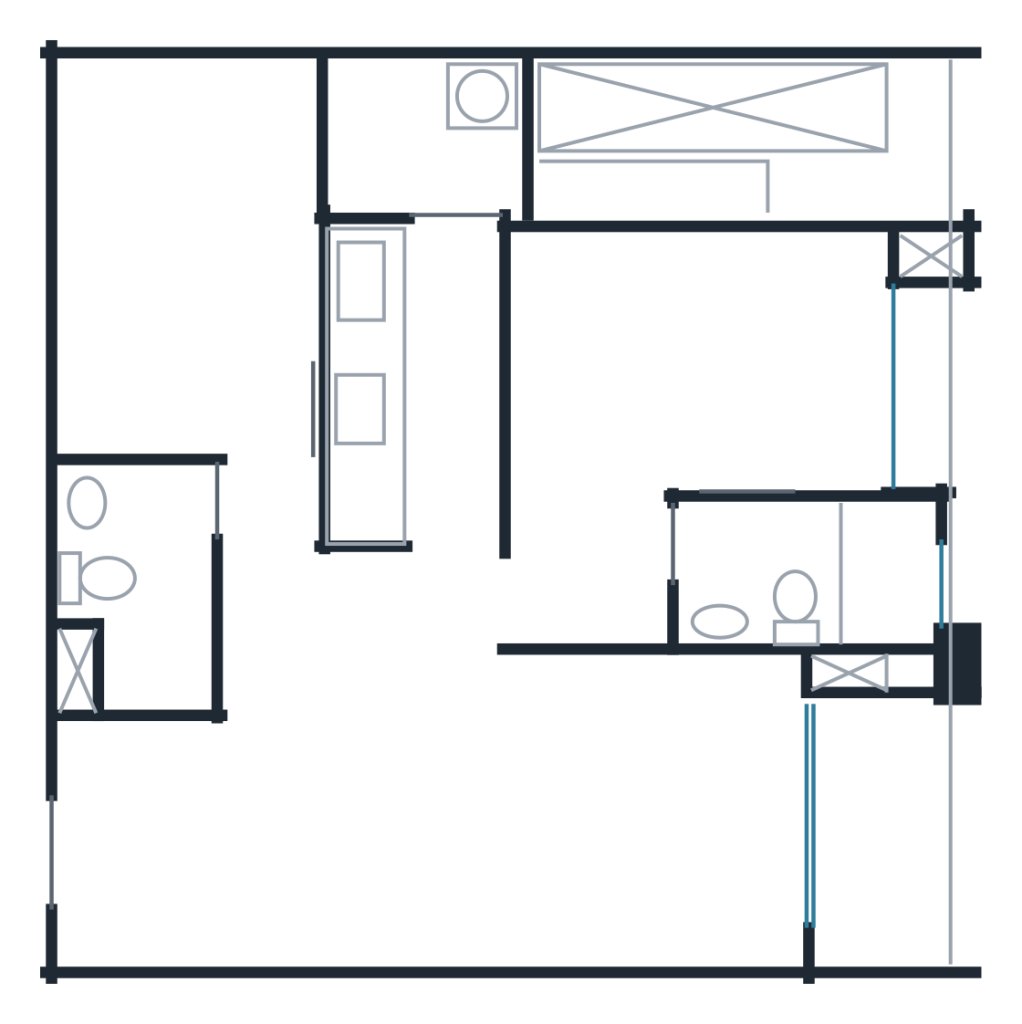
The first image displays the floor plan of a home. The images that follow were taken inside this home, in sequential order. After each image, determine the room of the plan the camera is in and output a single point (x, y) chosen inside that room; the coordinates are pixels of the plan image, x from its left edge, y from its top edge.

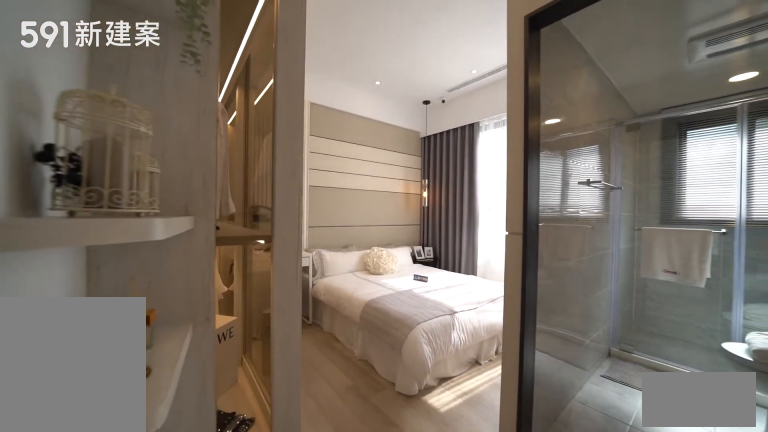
(674, 398)
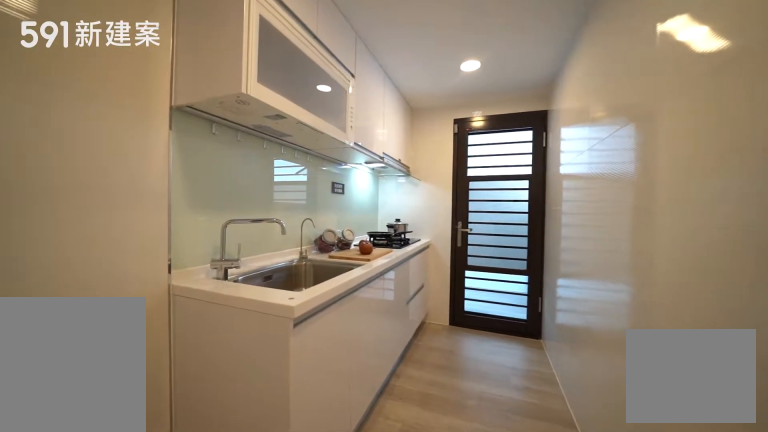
(412, 385)
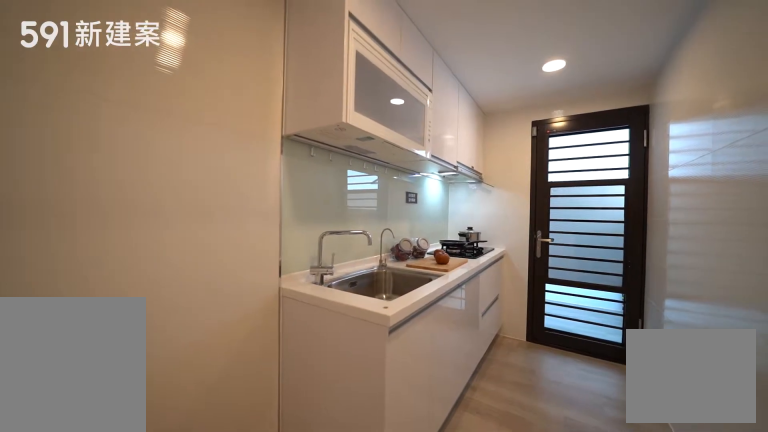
(412, 385)
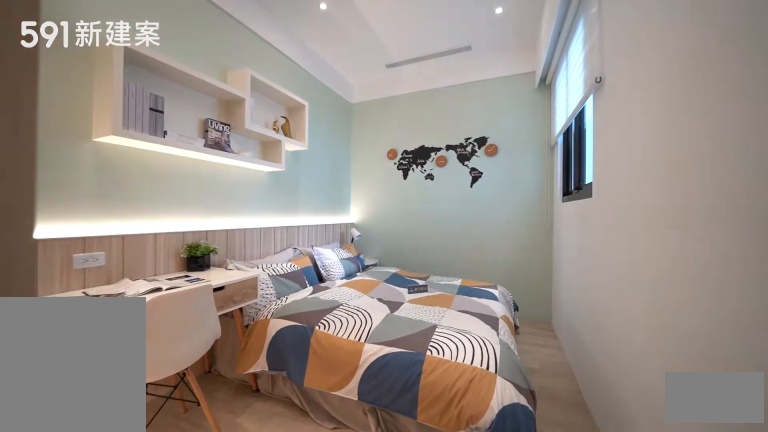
(186, 255)
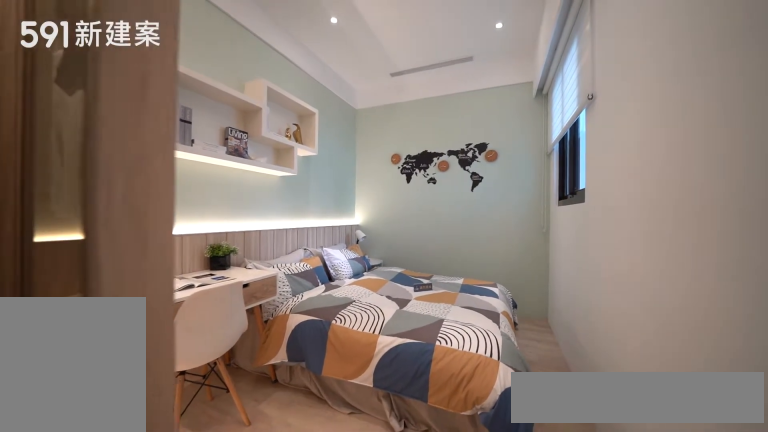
(186, 255)
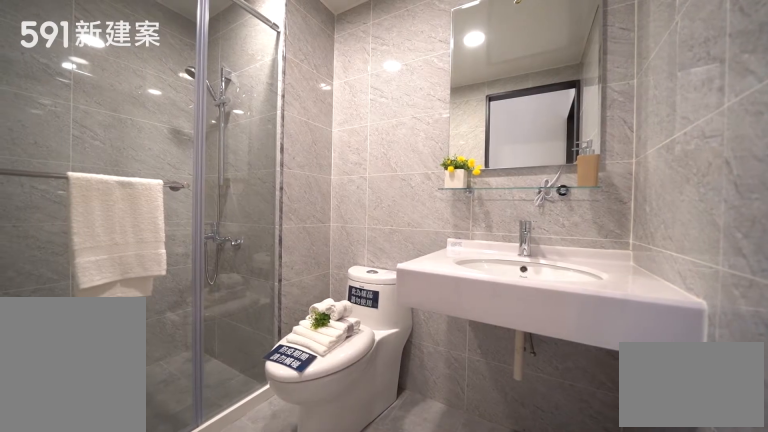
(129, 583)
